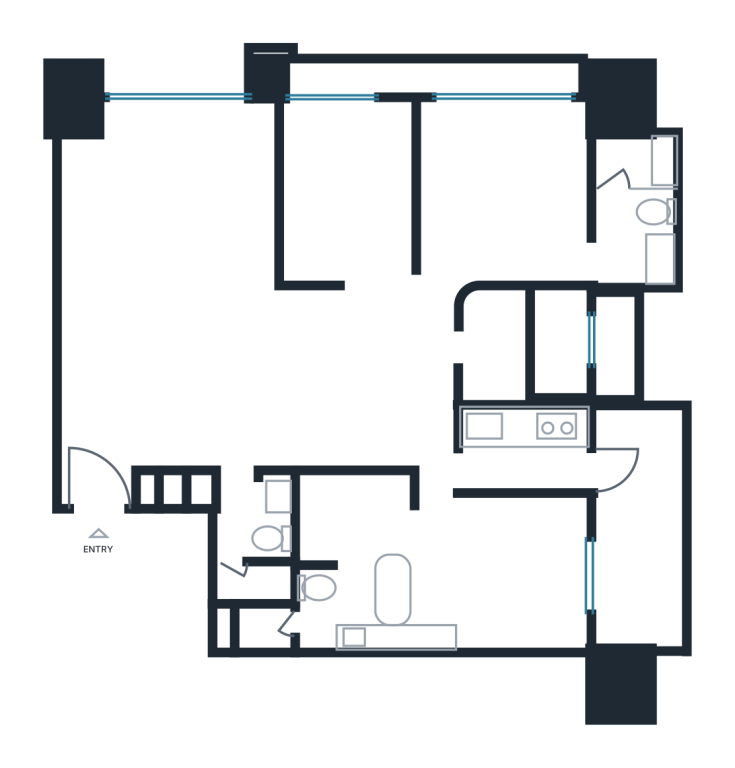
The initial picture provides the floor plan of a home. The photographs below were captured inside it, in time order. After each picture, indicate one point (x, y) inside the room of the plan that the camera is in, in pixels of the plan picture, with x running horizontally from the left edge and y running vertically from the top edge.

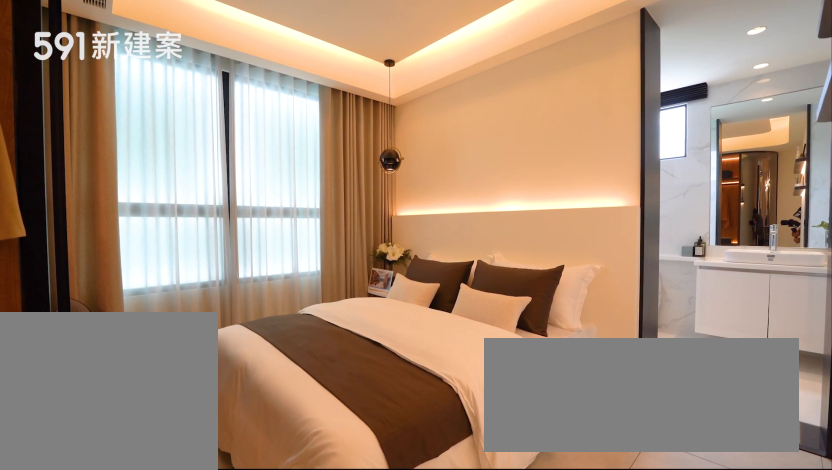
(503, 188)
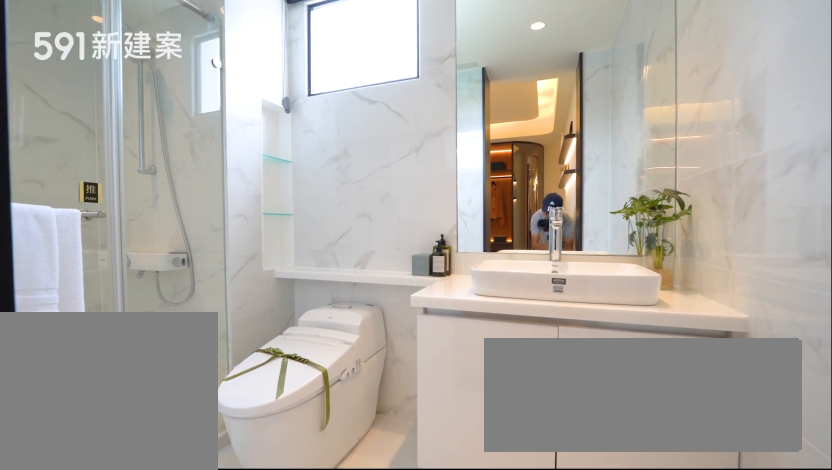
(634, 205)
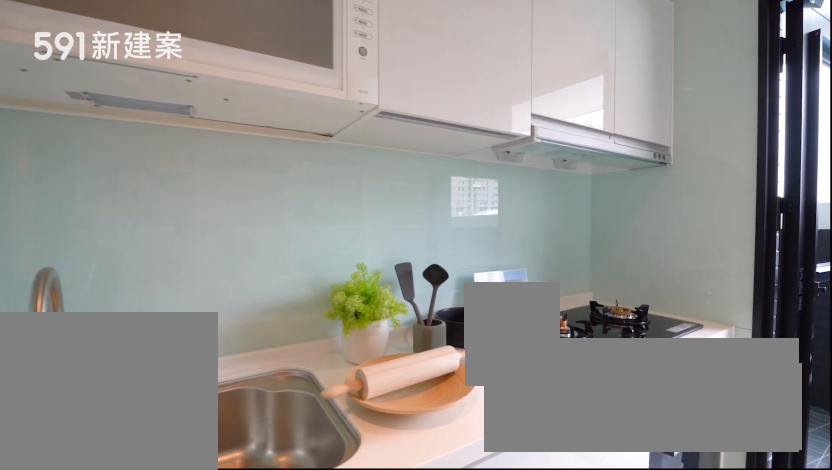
(526, 456)
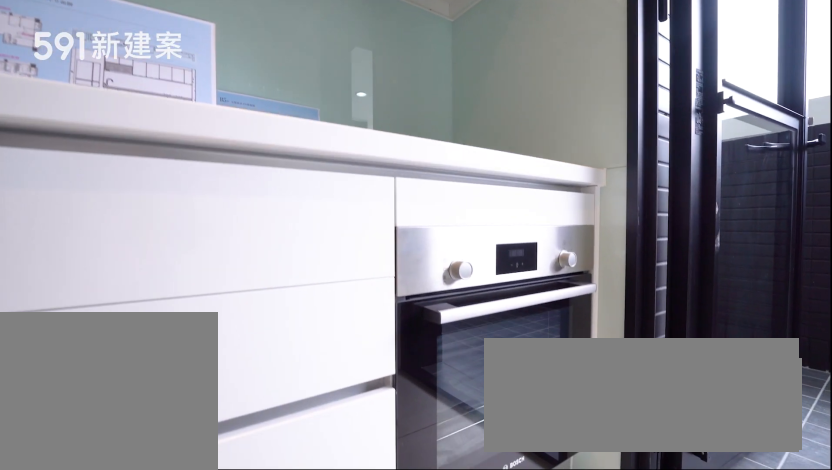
(526, 456)
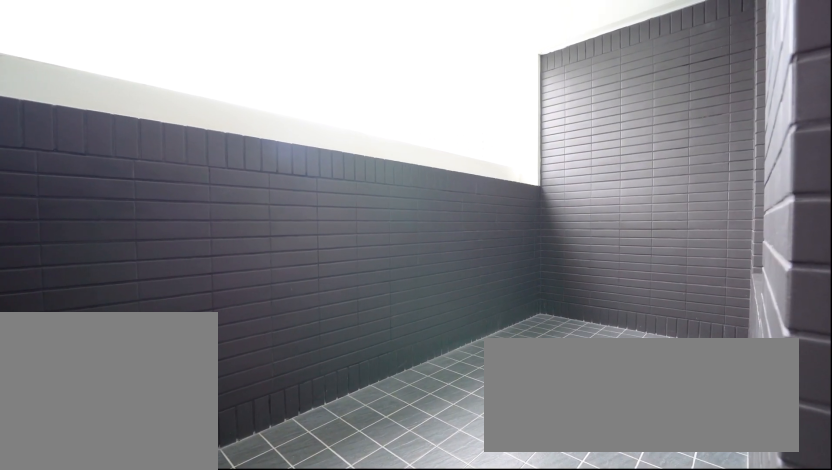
(636, 534)
